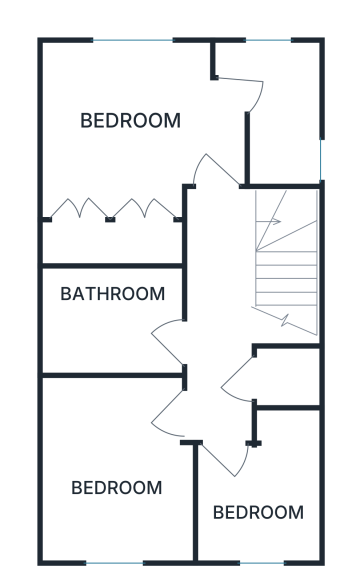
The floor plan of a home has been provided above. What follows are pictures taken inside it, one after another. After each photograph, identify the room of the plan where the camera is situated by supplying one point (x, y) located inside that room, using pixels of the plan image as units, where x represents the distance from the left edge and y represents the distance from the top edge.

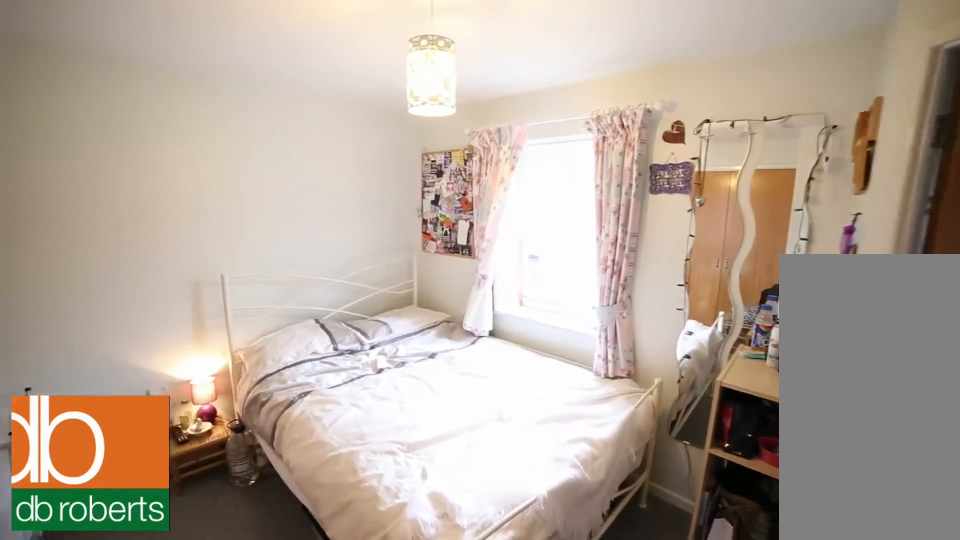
(152, 150)
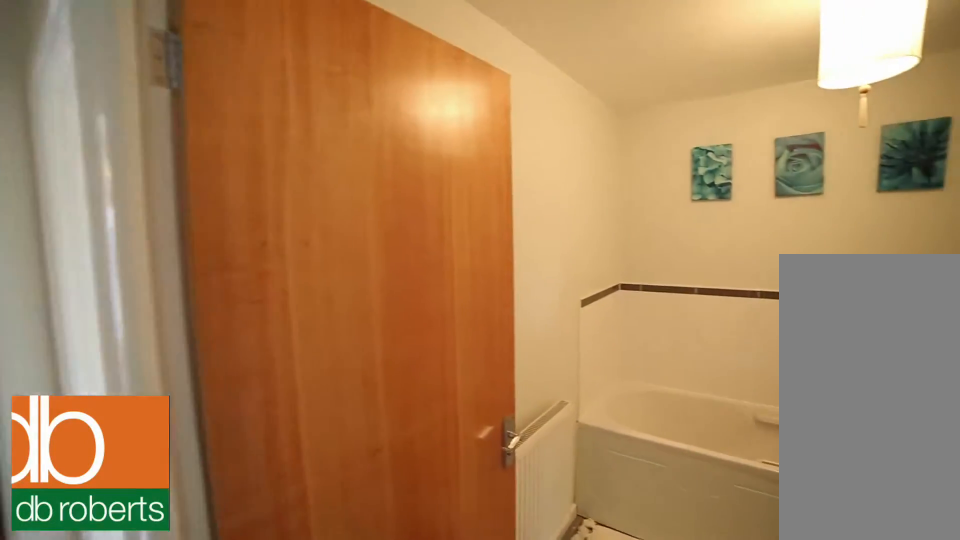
(109, 318)
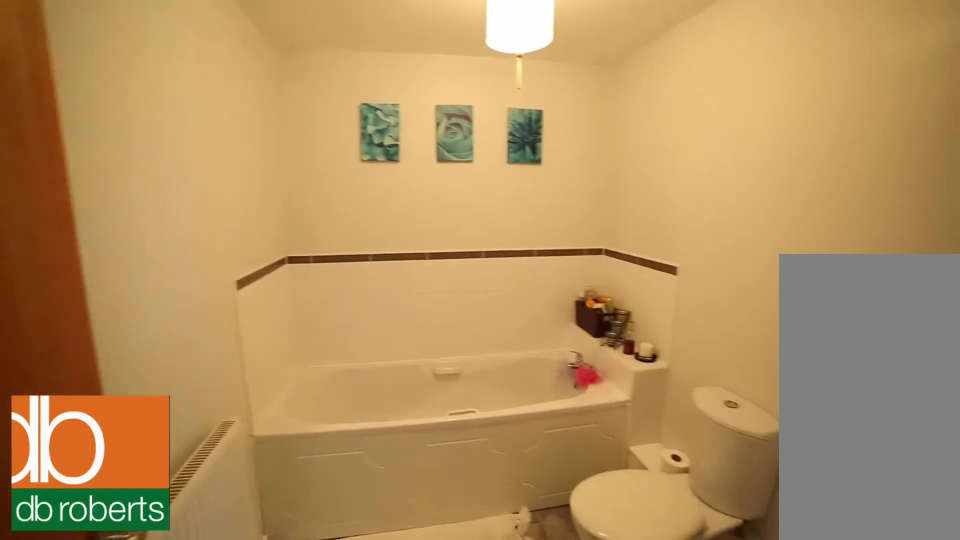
(109, 318)
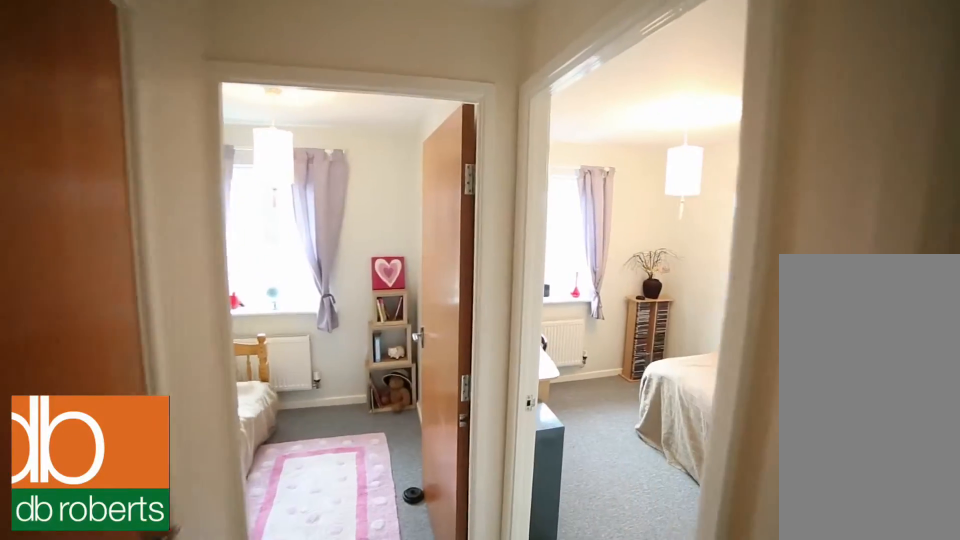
(219, 317)
